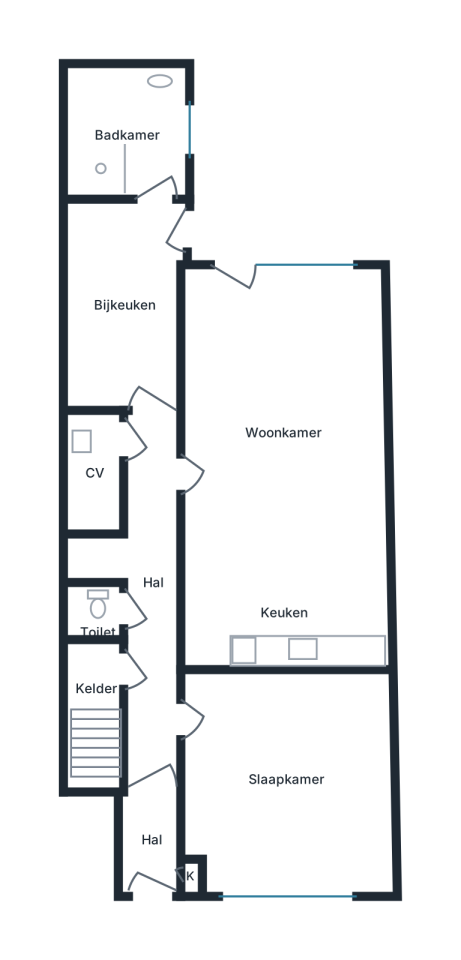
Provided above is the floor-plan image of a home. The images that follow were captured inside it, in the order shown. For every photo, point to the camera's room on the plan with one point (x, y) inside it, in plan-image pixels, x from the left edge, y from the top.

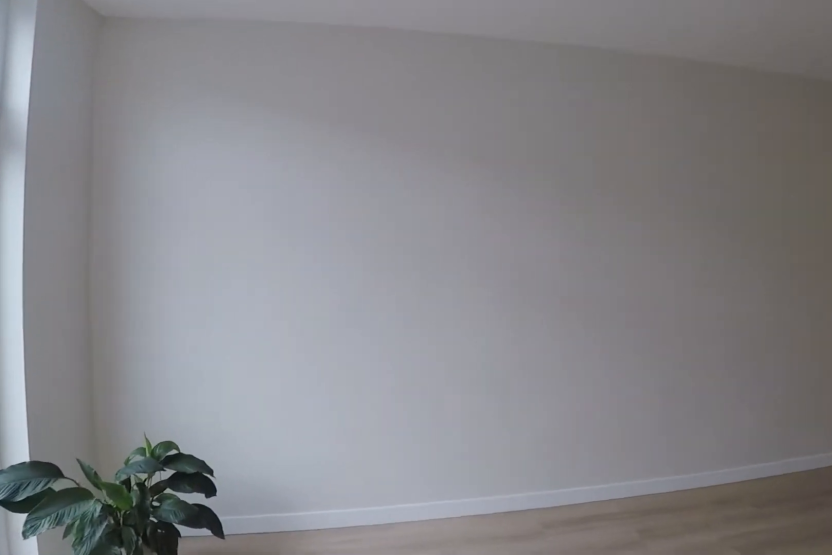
(282, 469)
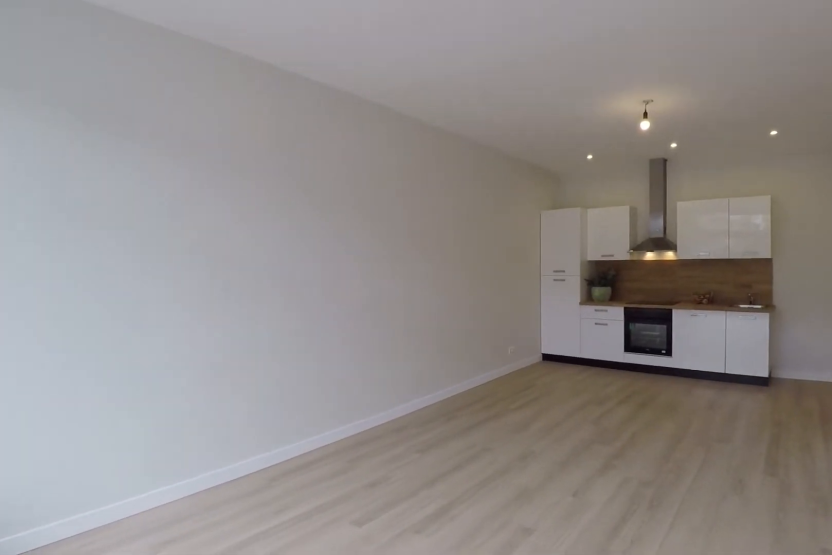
(282, 469)
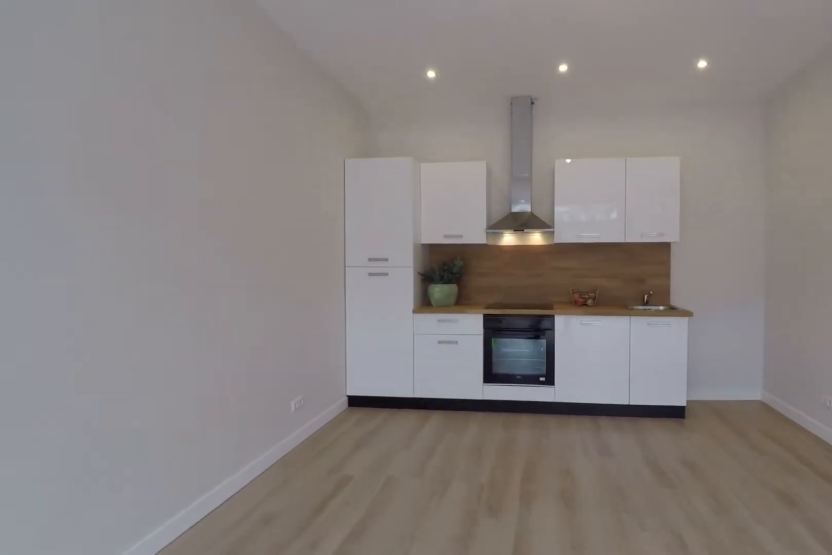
(282, 469)
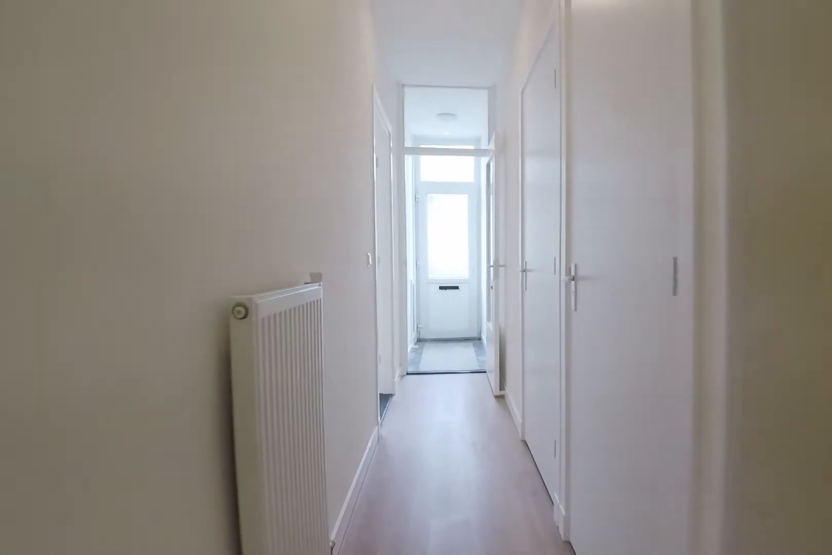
(146, 595)
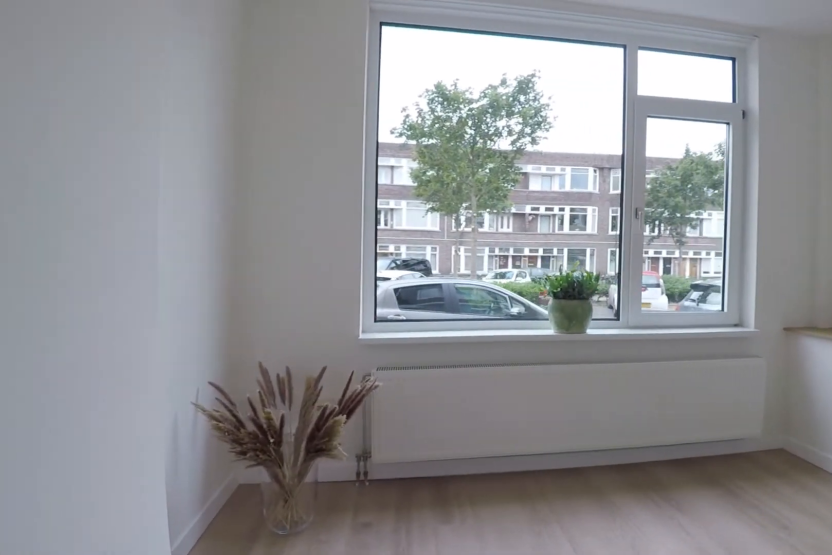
(286, 780)
